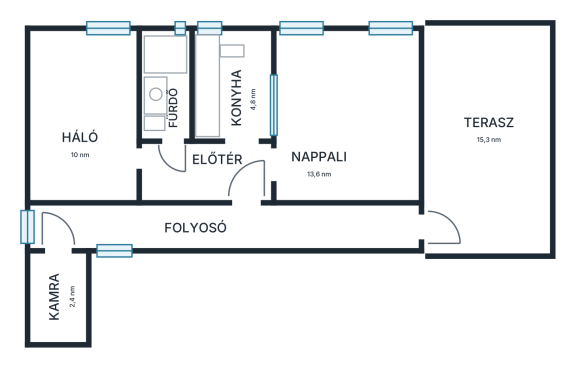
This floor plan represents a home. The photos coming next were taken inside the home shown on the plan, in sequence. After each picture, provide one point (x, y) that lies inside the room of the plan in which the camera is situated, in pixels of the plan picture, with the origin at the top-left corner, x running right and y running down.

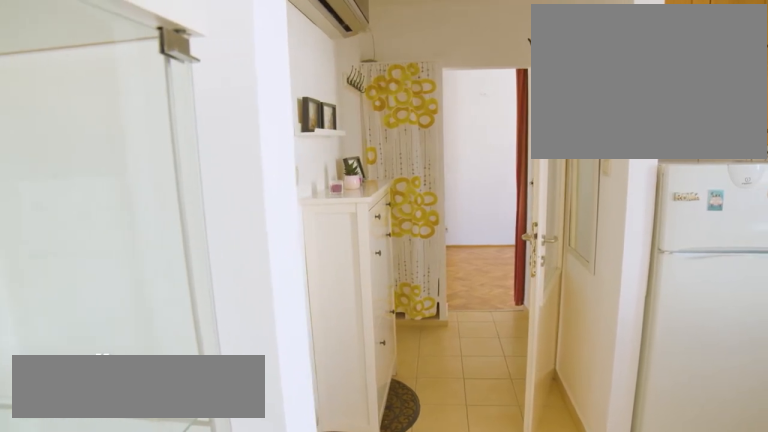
(212, 166)
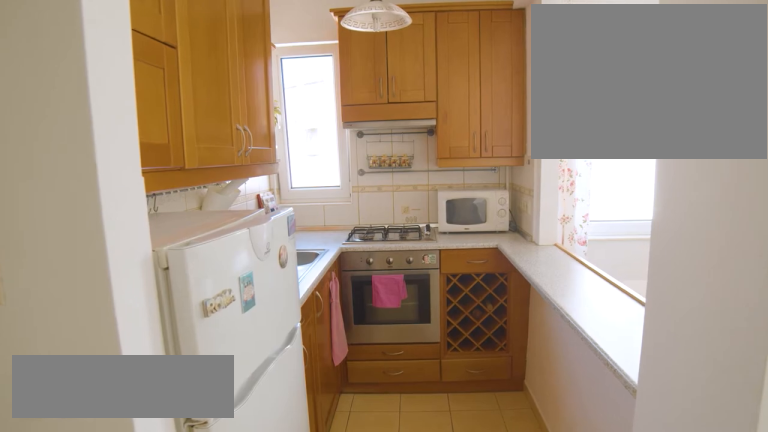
(231, 84)
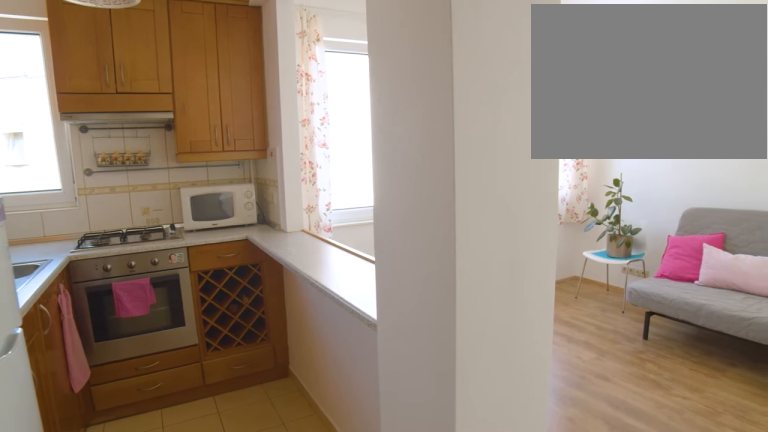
(345, 112)
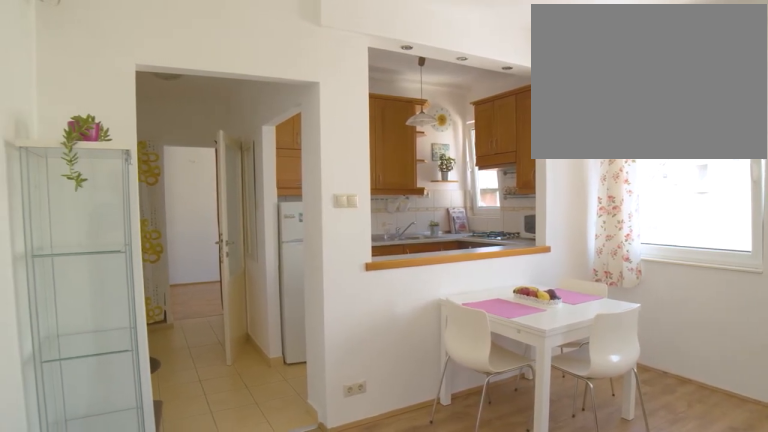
(345, 112)
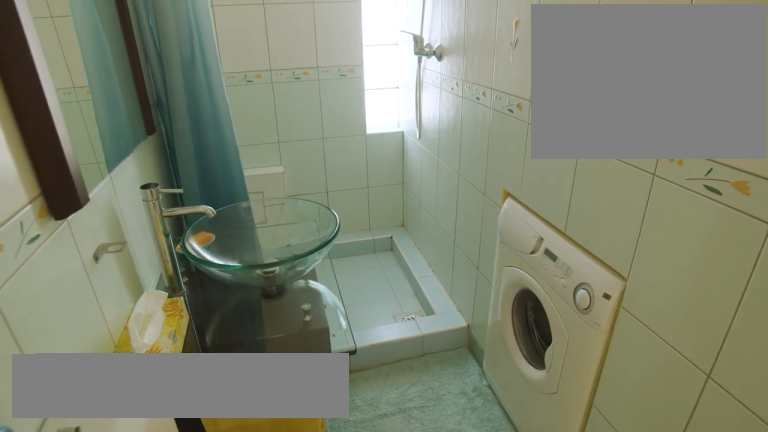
(163, 85)
